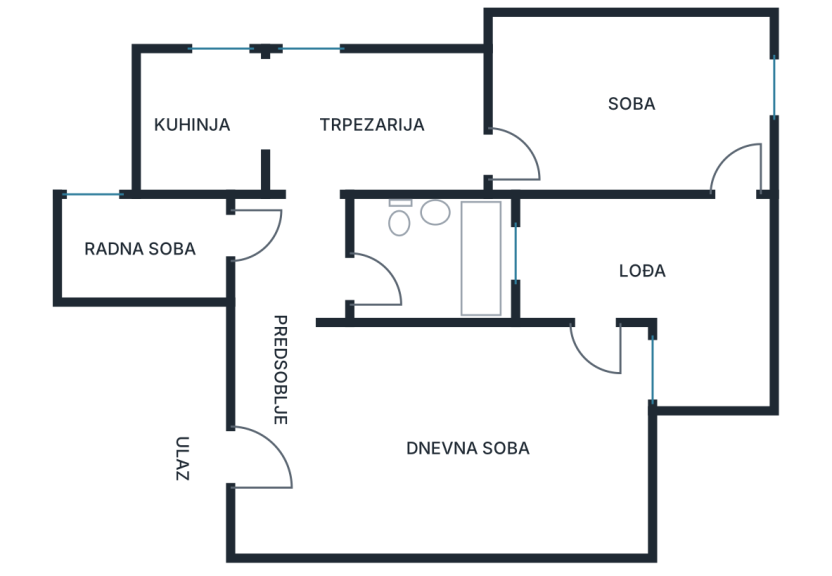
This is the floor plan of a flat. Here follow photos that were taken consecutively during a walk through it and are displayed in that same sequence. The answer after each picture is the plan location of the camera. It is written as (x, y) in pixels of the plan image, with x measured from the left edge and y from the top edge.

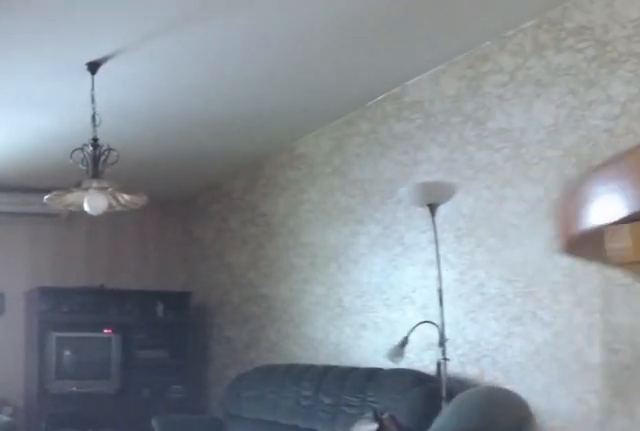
(274, 396)
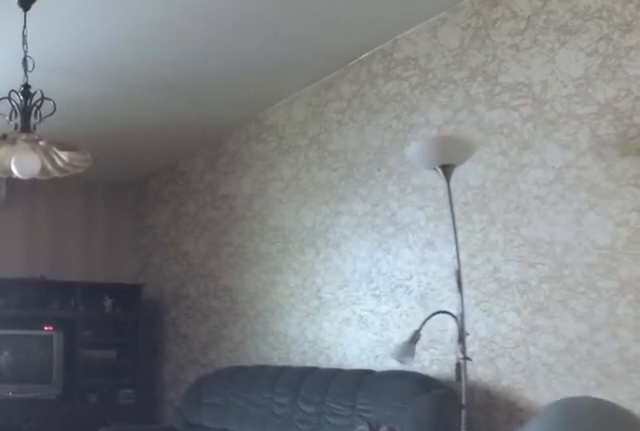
(359, 416)
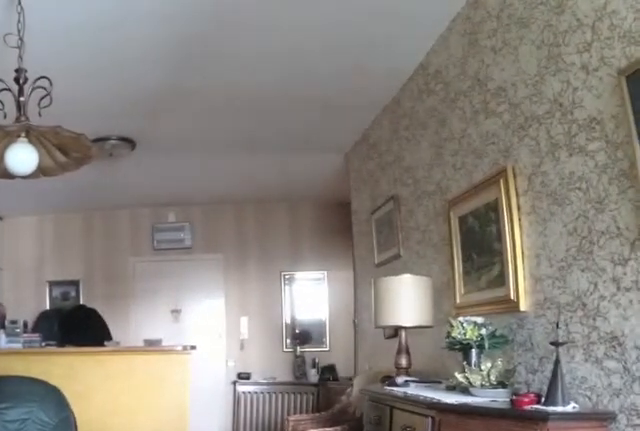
(608, 423)
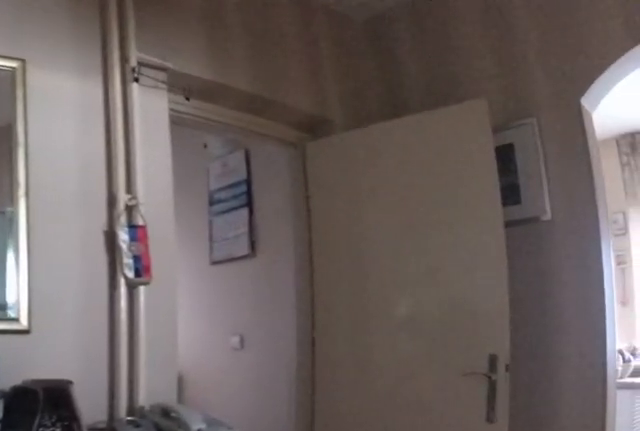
(316, 395)
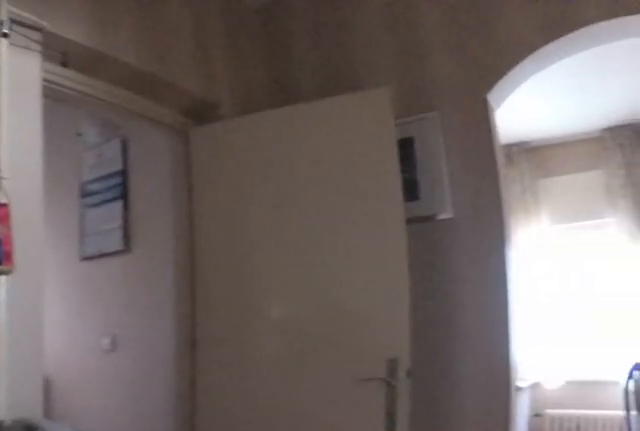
(312, 387)
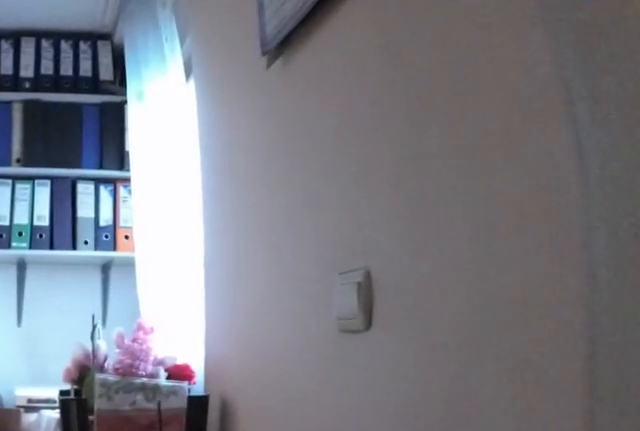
(236, 237)
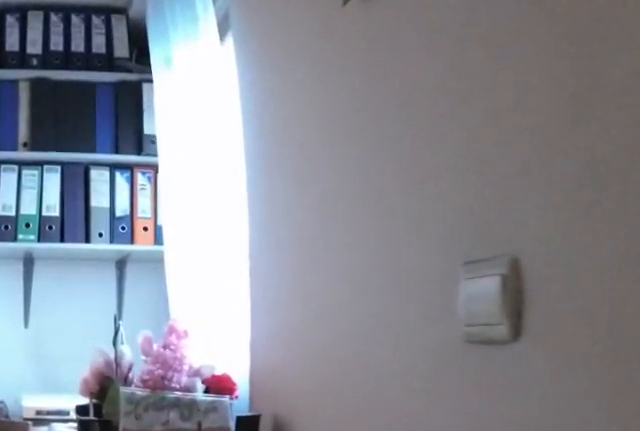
(218, 236)
